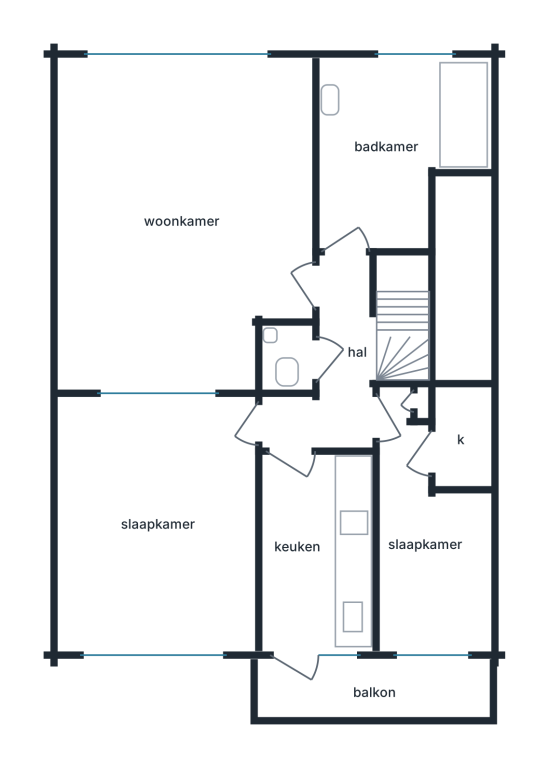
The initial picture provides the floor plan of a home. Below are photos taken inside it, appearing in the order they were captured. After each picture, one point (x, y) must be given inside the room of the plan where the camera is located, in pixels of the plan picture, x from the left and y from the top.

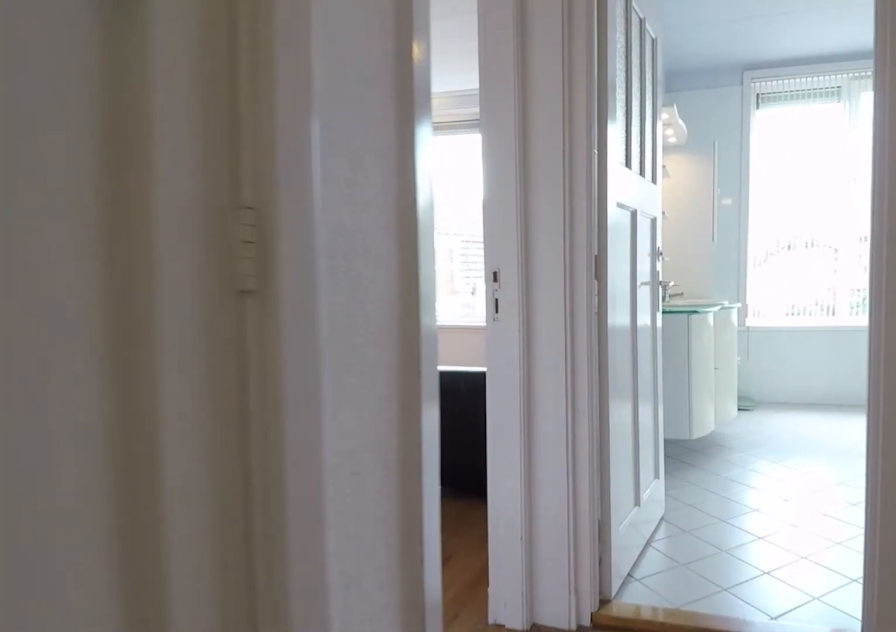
(334, 366)
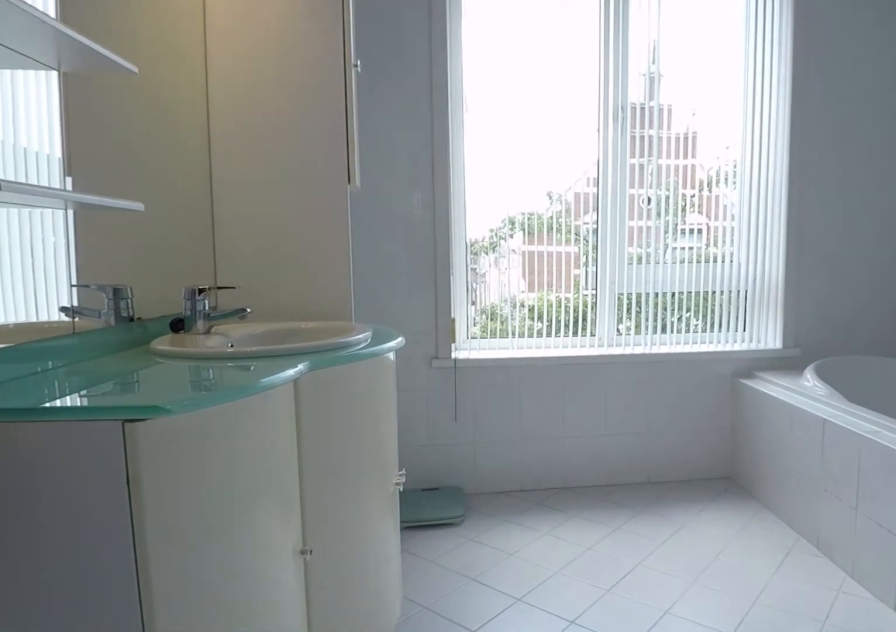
(392, 146)
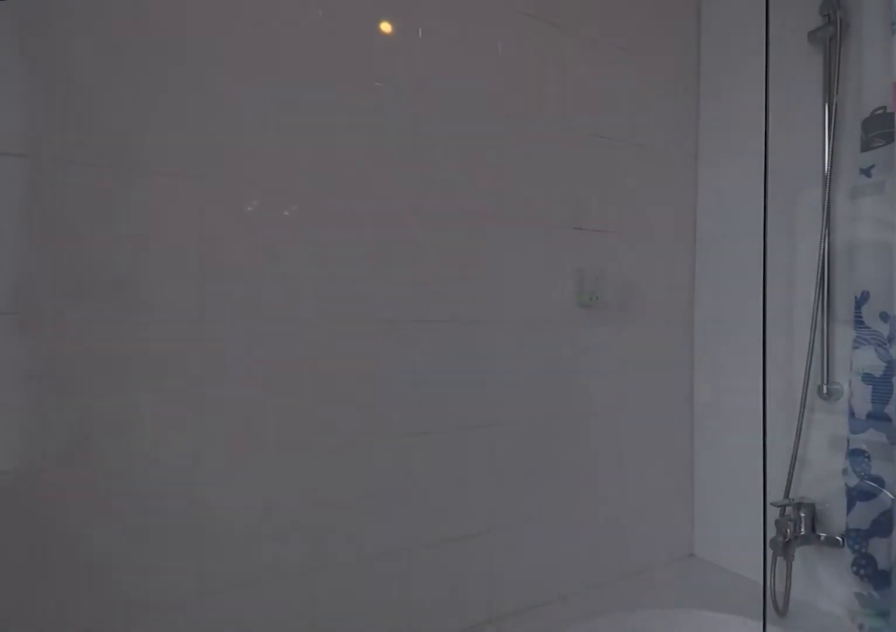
(392, 146)
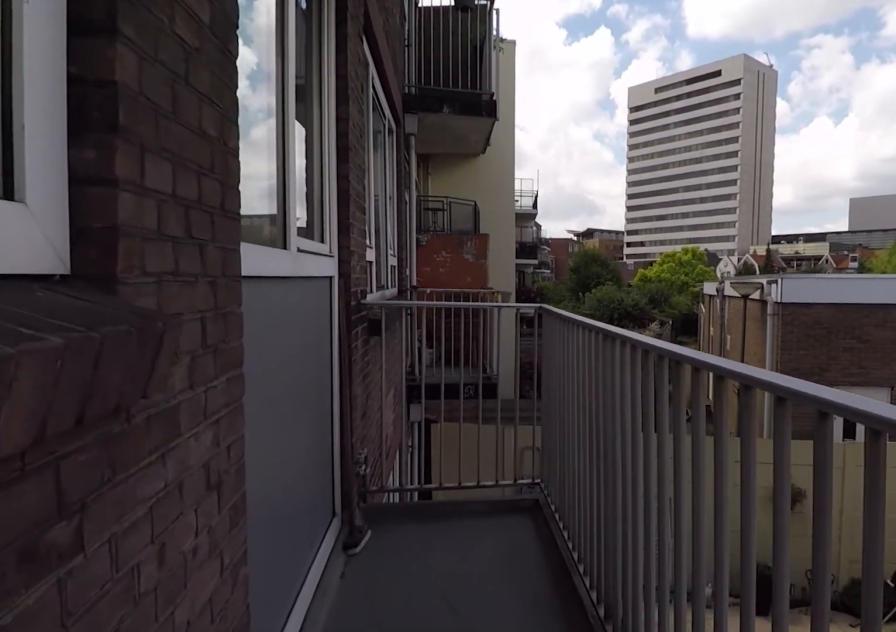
(374, 689)
